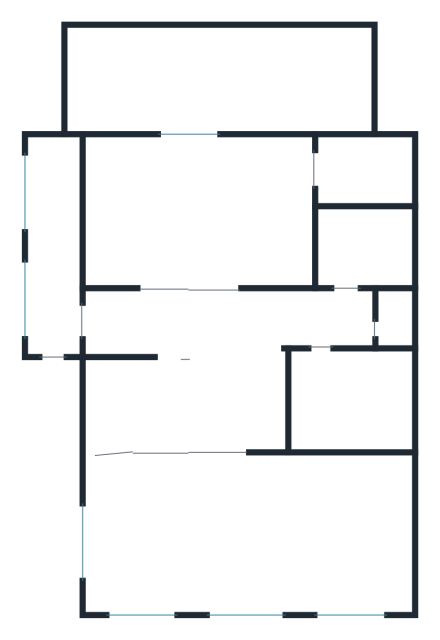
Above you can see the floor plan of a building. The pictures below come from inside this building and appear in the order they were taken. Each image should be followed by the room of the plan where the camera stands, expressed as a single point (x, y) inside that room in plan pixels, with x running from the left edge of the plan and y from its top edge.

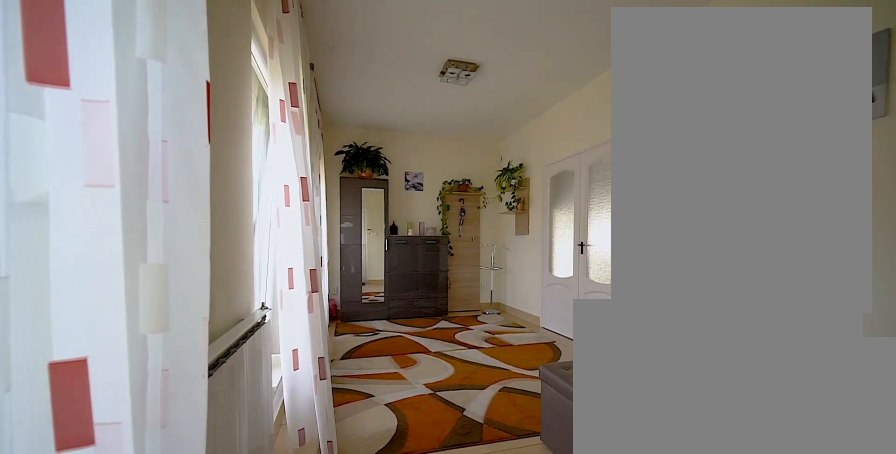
(53, 281)
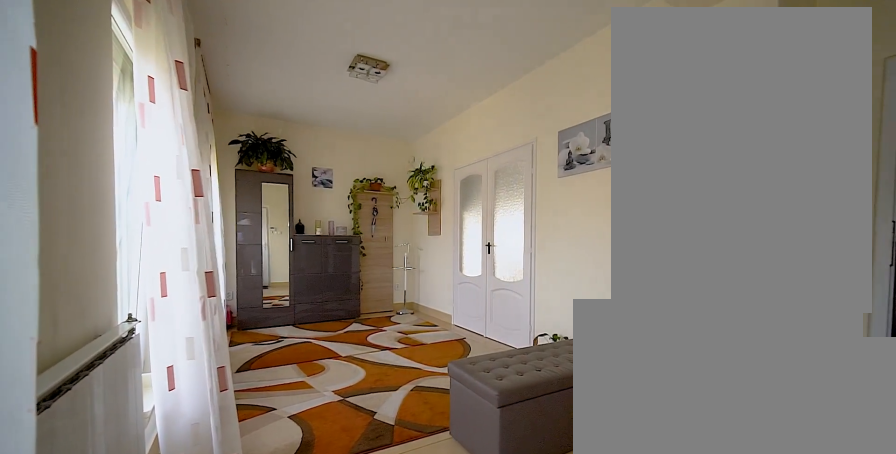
(54, 281)
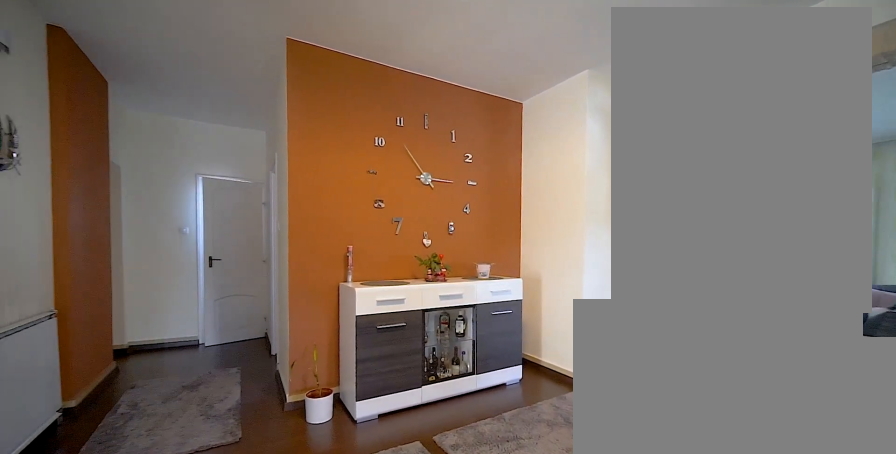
(206, 373)
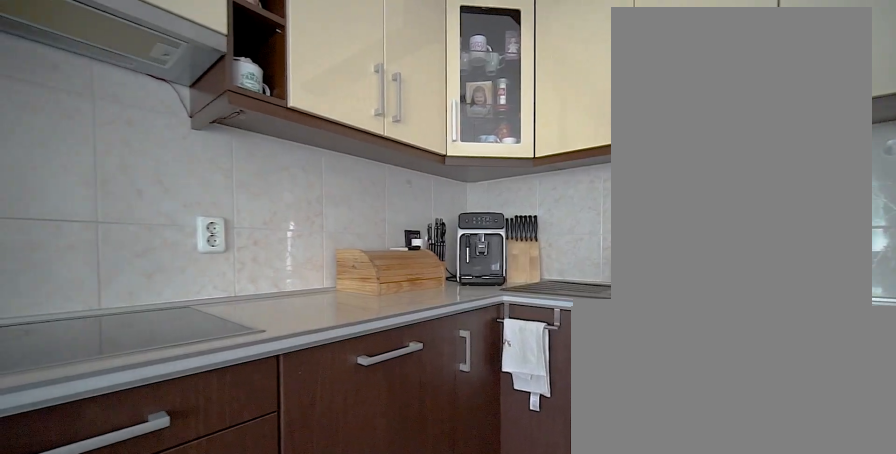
(202, 223)
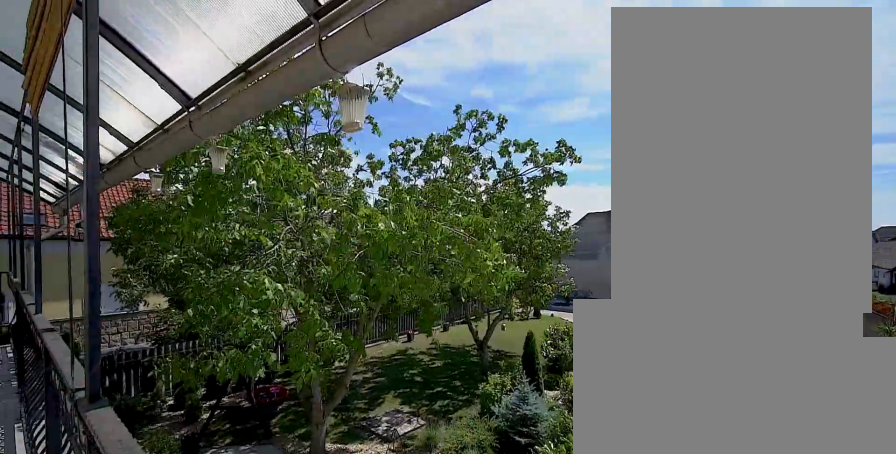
(233, 75)
